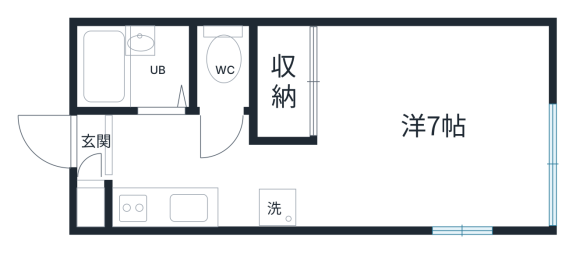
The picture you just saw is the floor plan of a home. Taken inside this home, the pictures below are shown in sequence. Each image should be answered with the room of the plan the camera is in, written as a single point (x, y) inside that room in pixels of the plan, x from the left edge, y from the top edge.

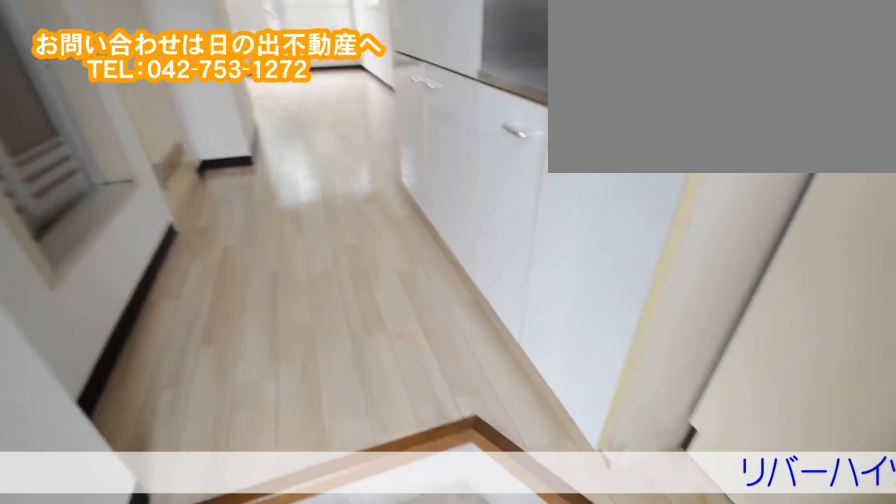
(147, 145)
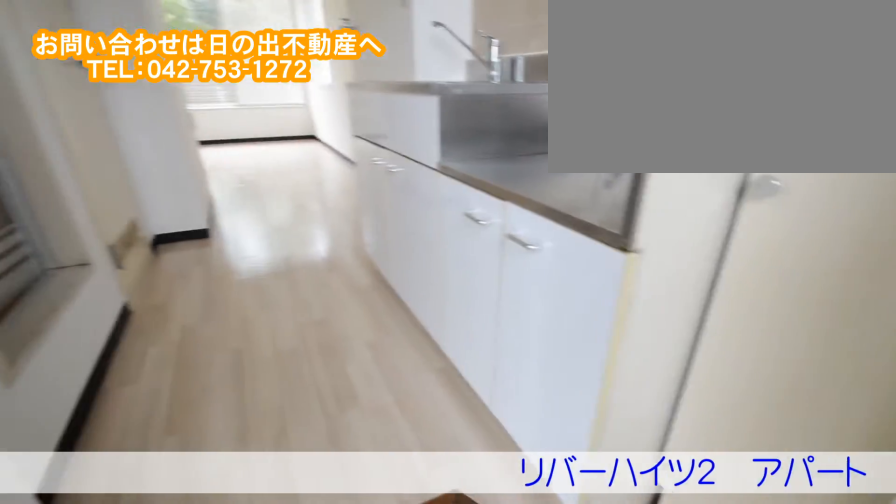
(147, 145)
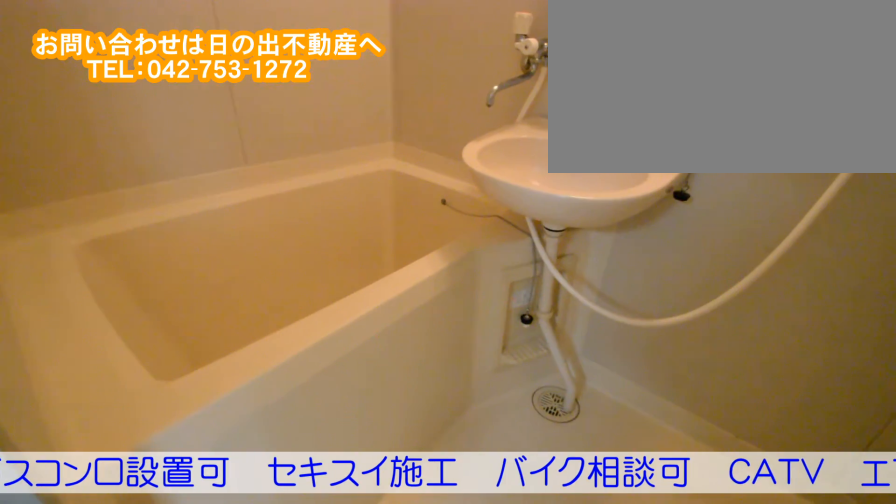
(128, 75)
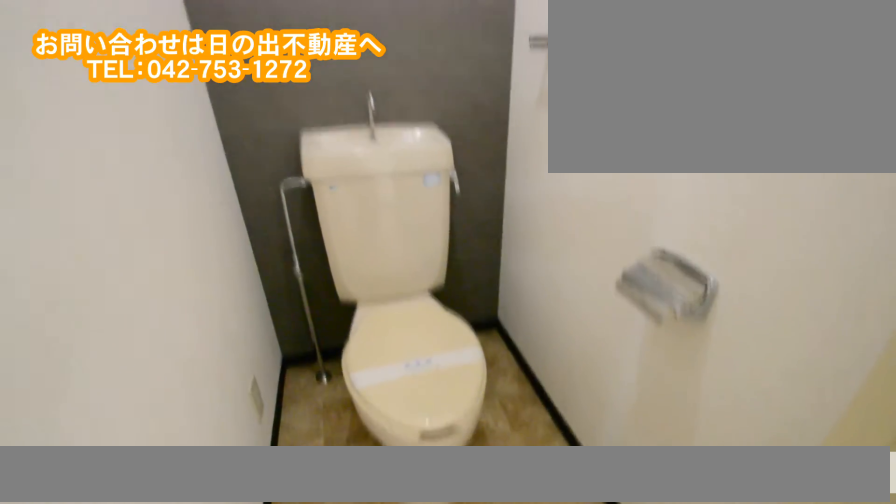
(217, 72)
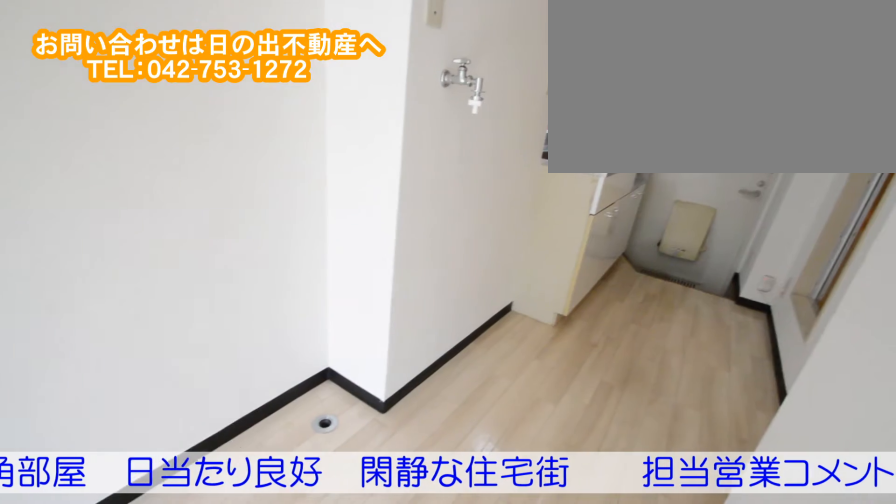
(187, 148)
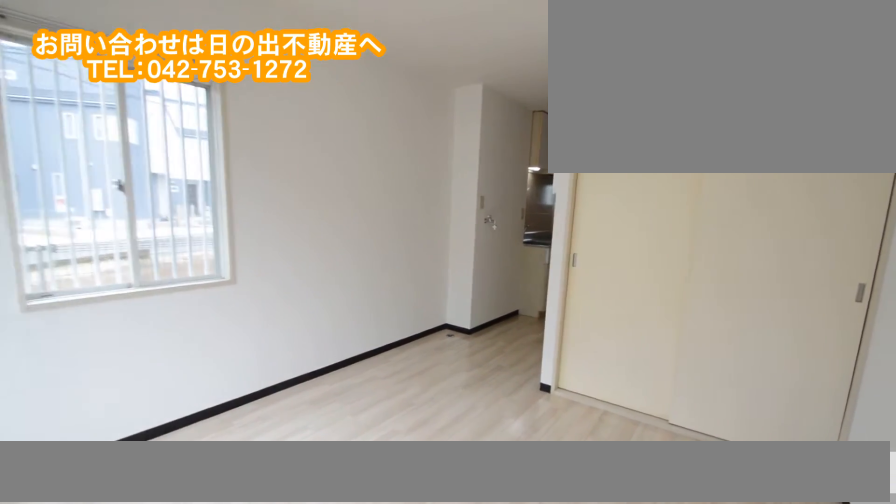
(440, 81)
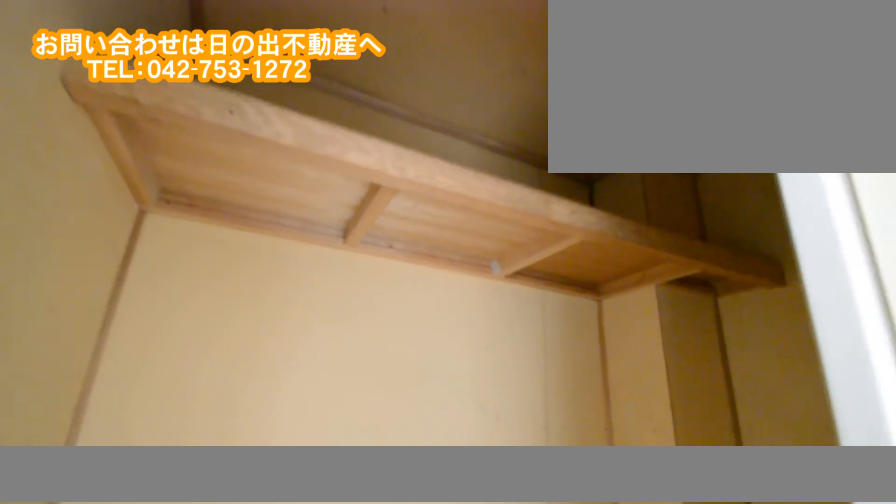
(440, 81)
